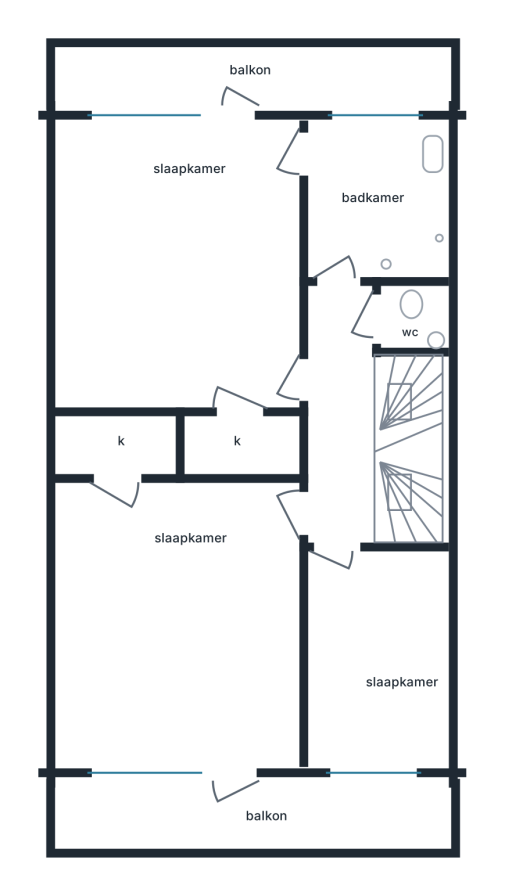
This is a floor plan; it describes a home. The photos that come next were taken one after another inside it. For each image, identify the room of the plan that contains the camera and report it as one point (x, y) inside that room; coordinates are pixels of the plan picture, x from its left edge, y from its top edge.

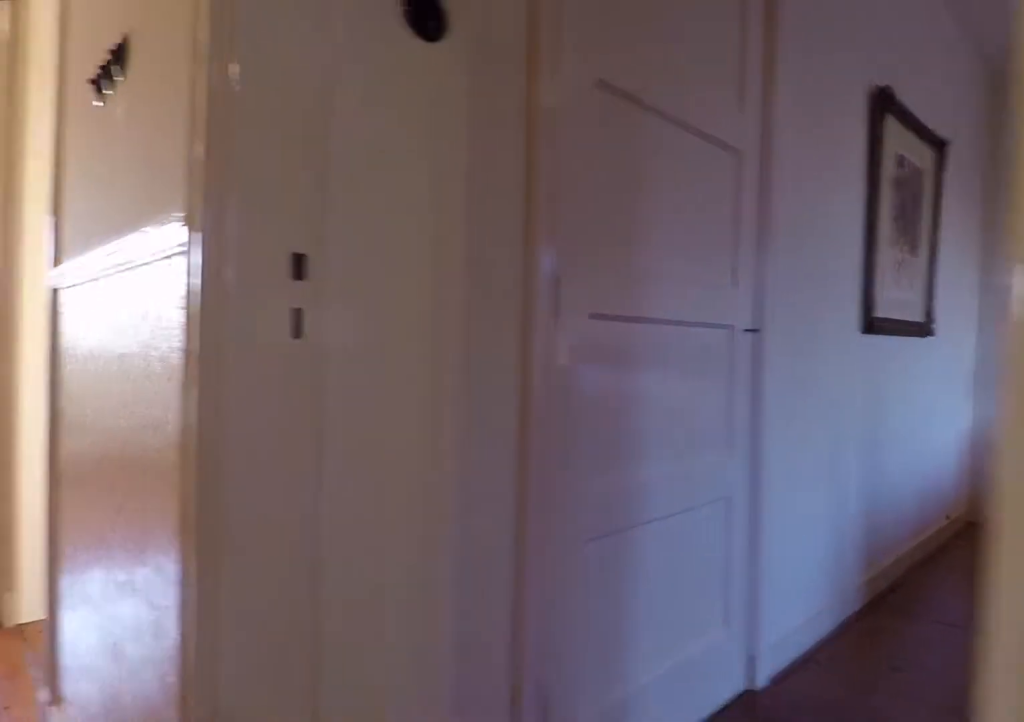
(342, 414)
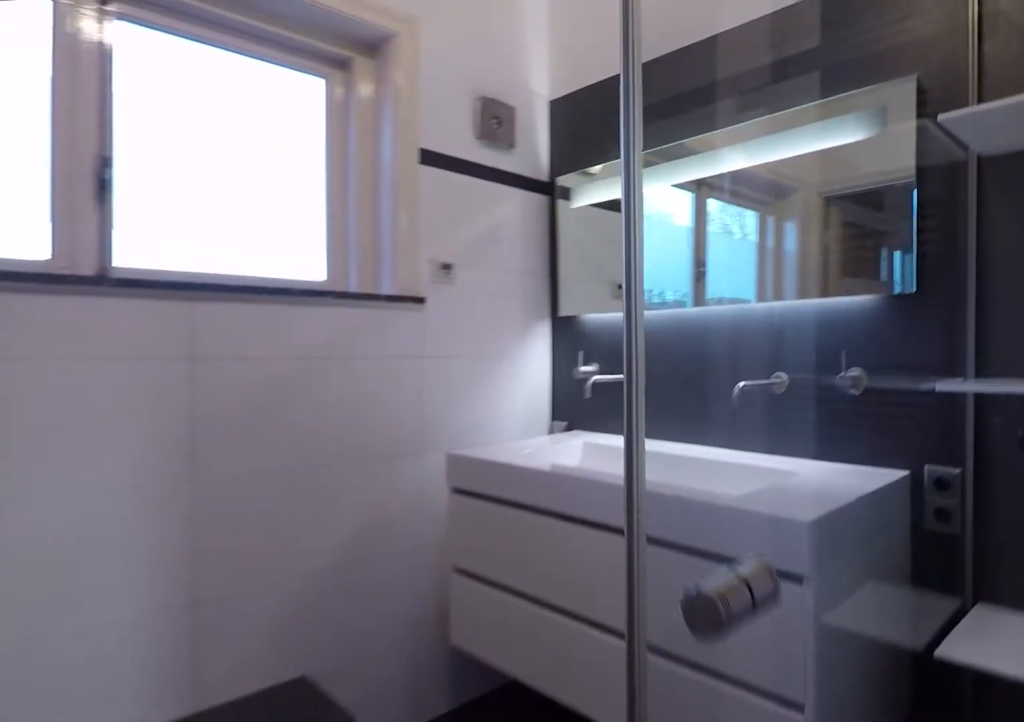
(376, 202)
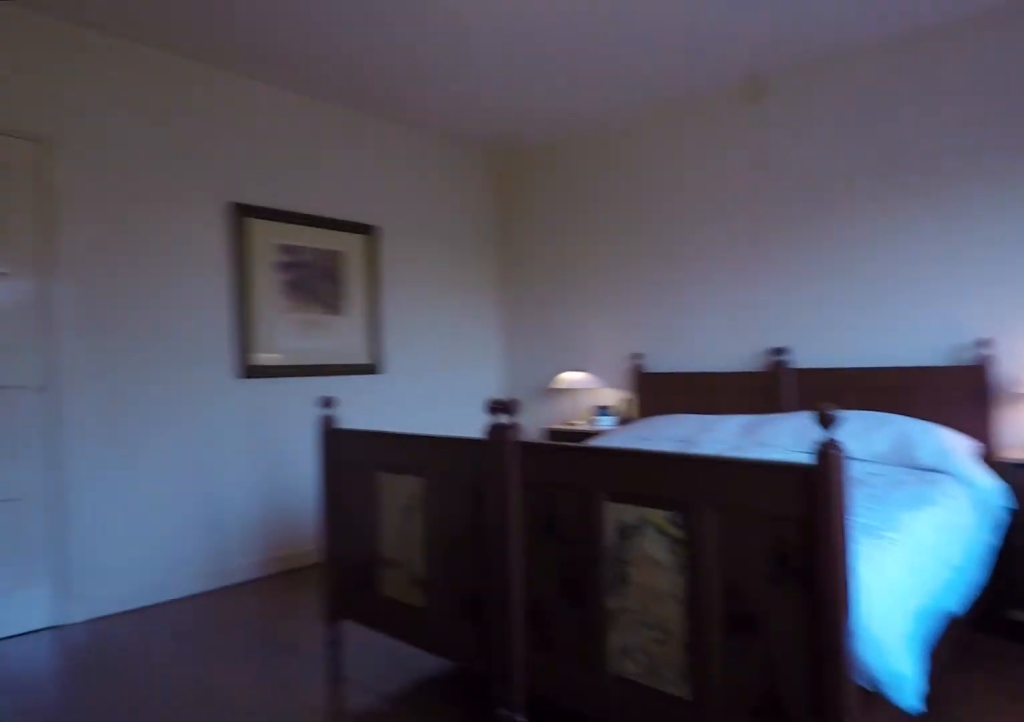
(180, 261)
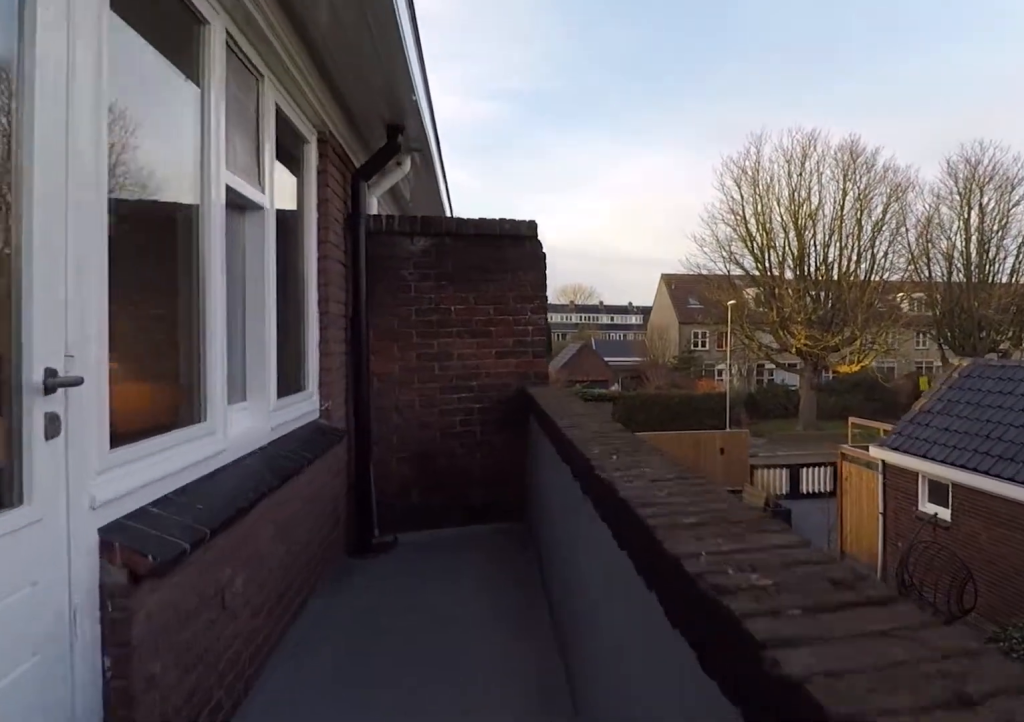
(248, 78)
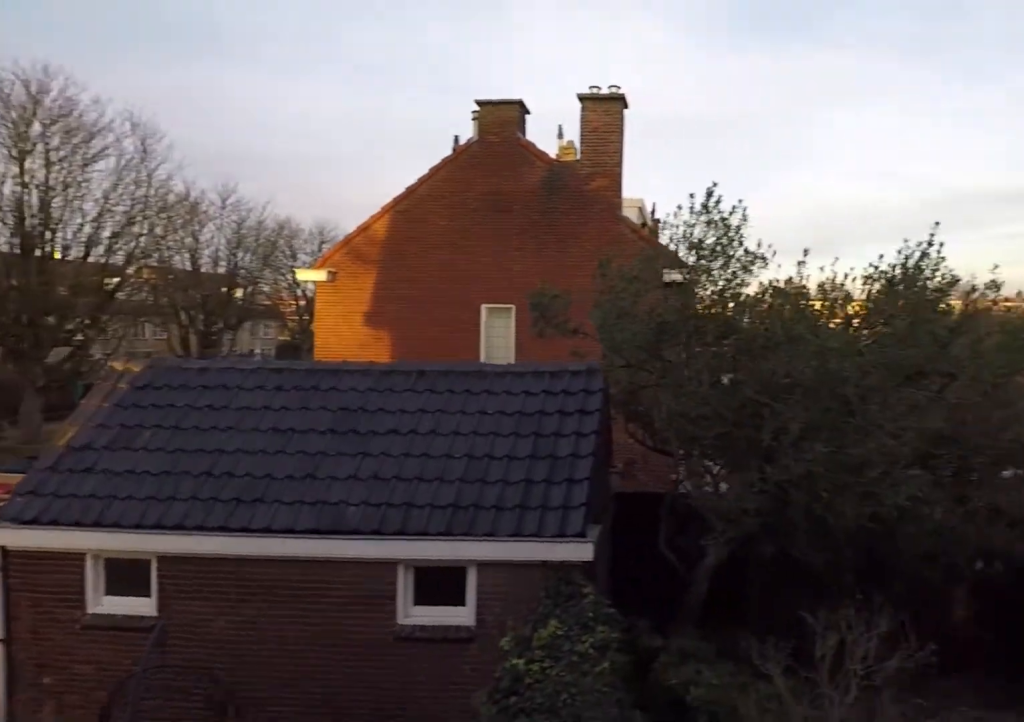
(248, 78)
